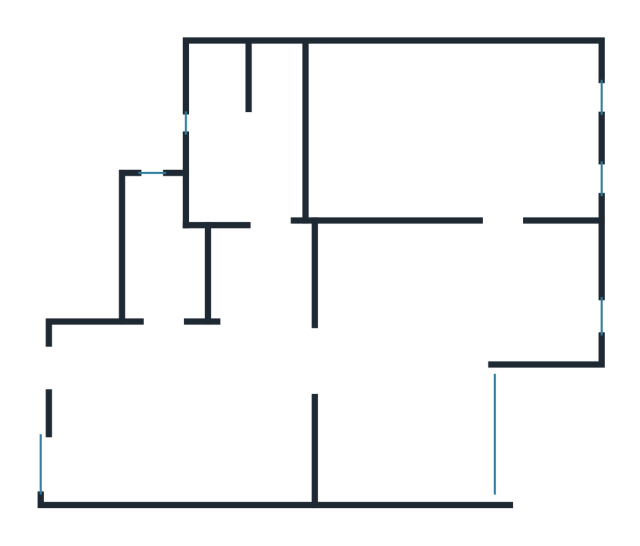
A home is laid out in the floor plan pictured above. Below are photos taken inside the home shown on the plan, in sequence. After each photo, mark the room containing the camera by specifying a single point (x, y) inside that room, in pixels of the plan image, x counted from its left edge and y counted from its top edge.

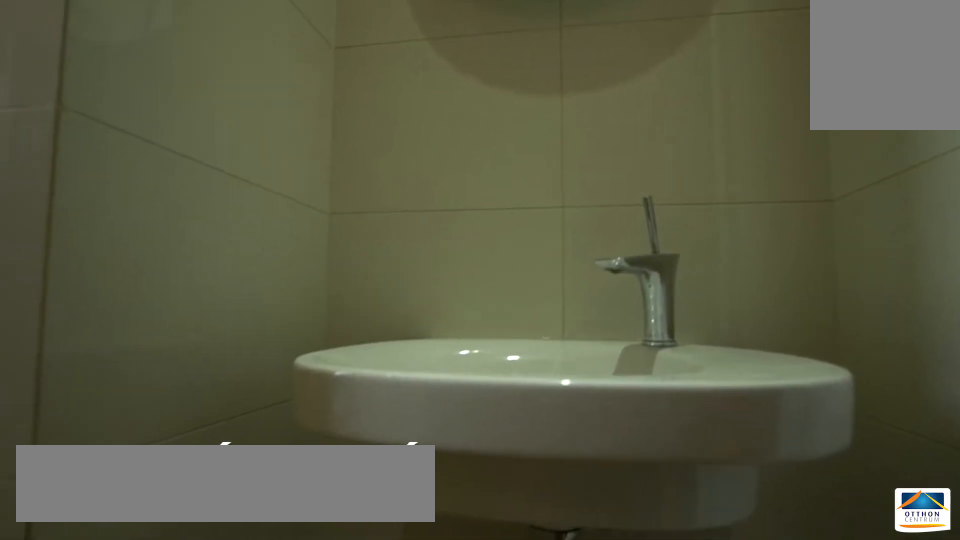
(165, 262)
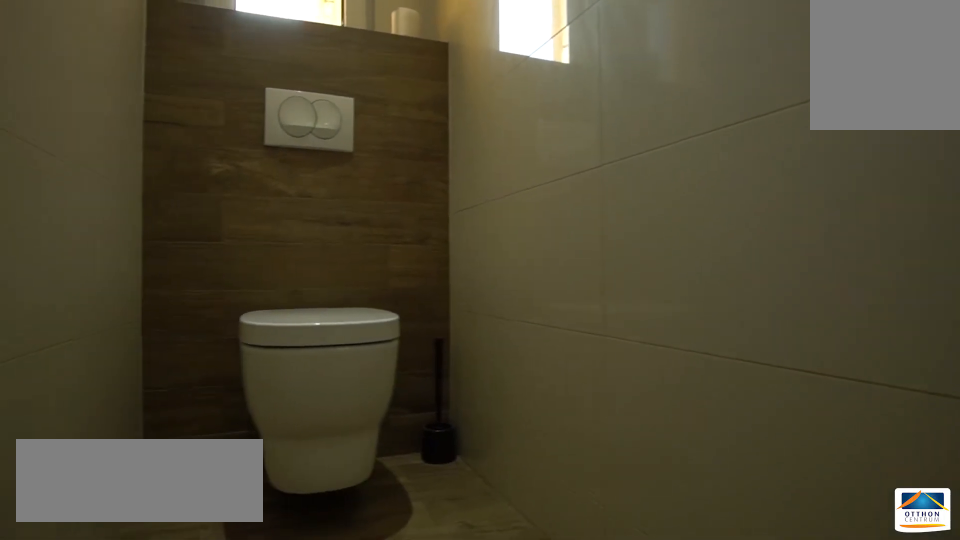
(165, 262)
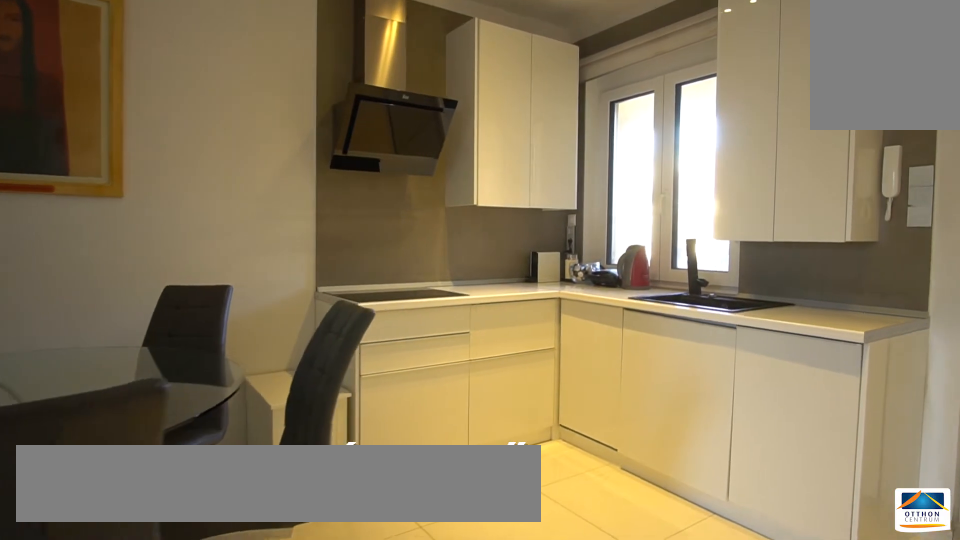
(187, 420)
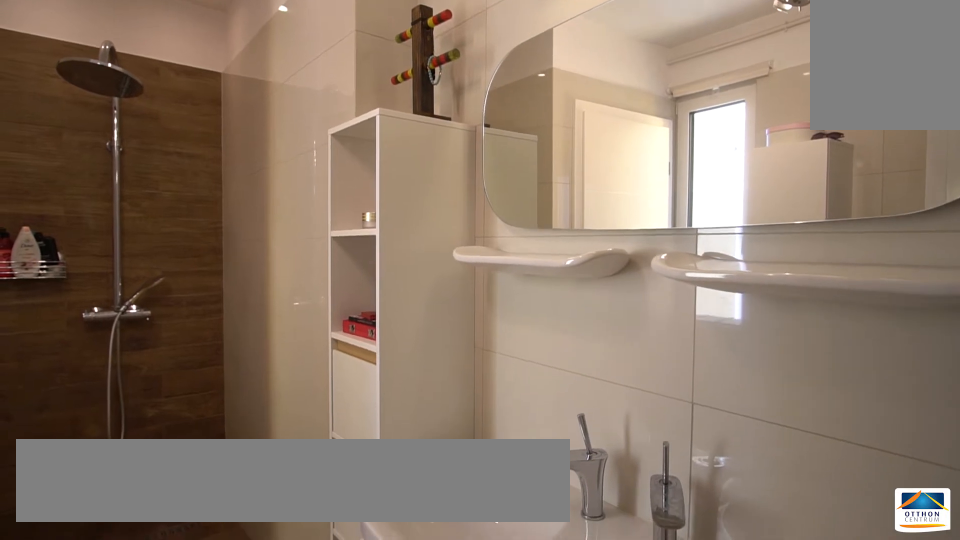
(247, 164)
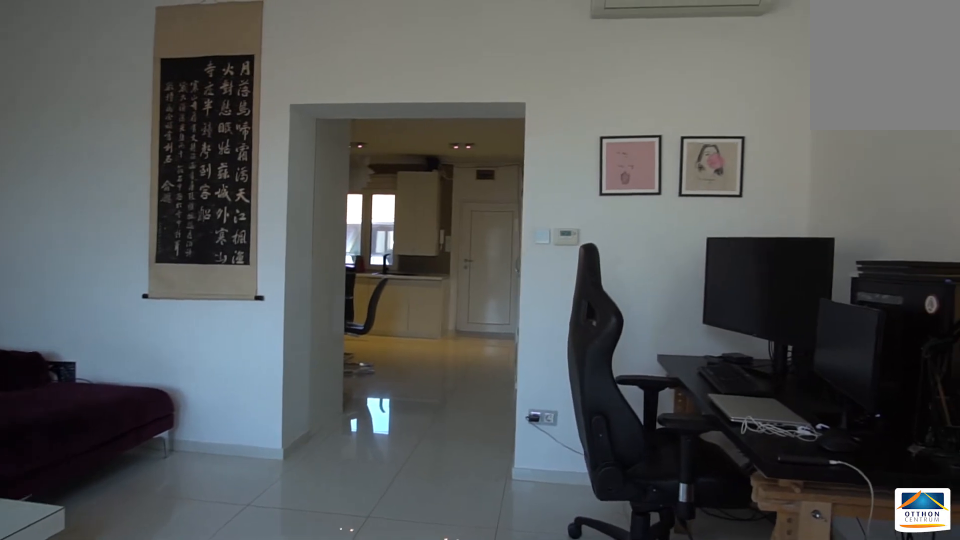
(447, 352)
